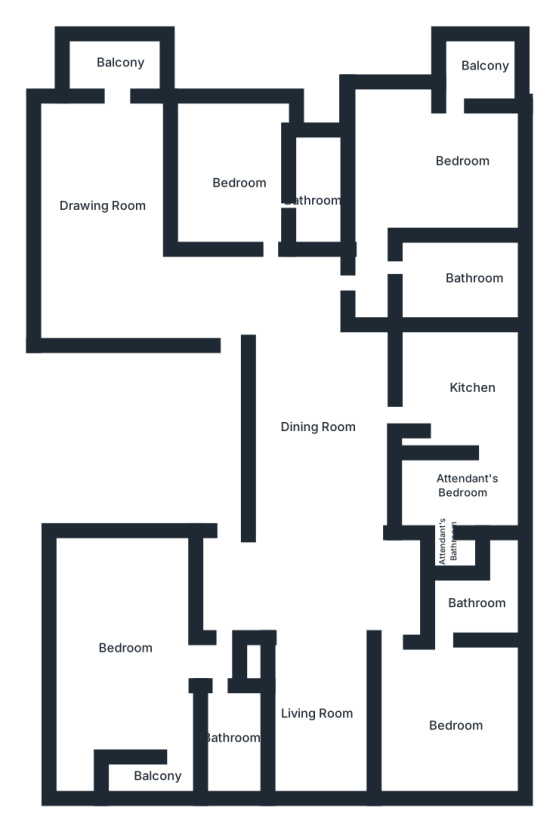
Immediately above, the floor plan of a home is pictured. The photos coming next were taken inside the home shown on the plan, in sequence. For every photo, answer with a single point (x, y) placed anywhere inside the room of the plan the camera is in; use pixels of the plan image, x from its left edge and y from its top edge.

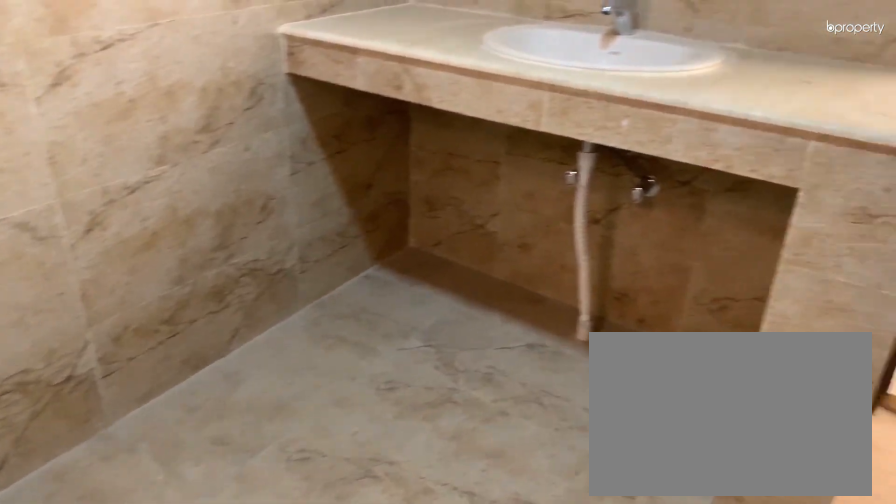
(450, 266)
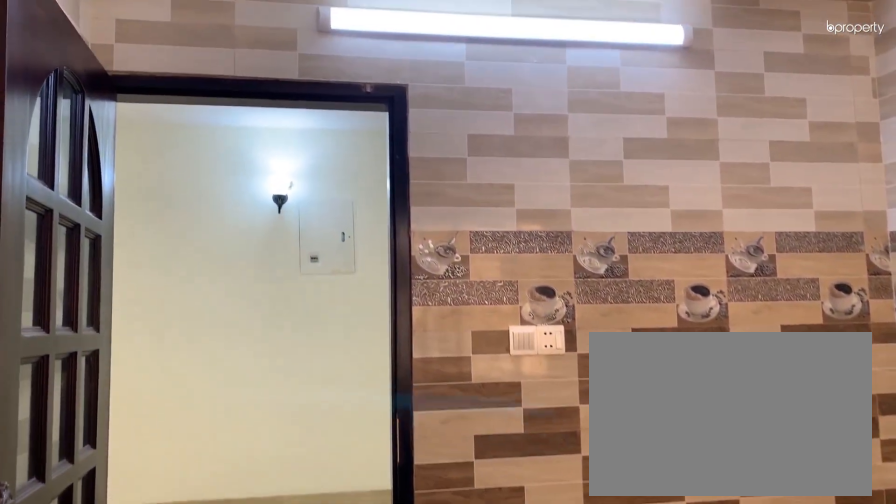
(436, 409)
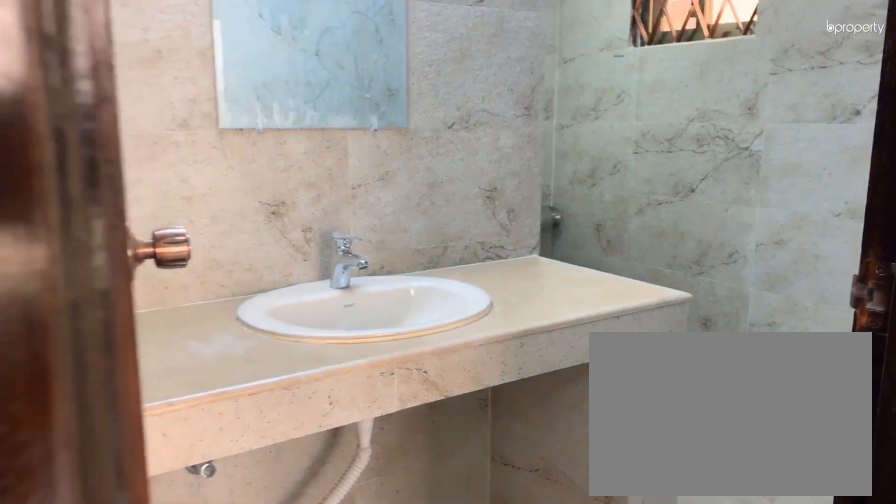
(475, 603)
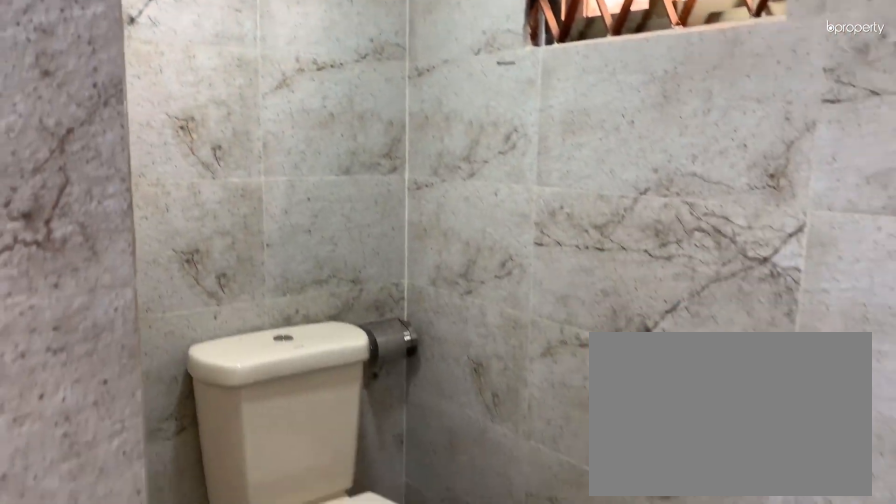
(474, 602)
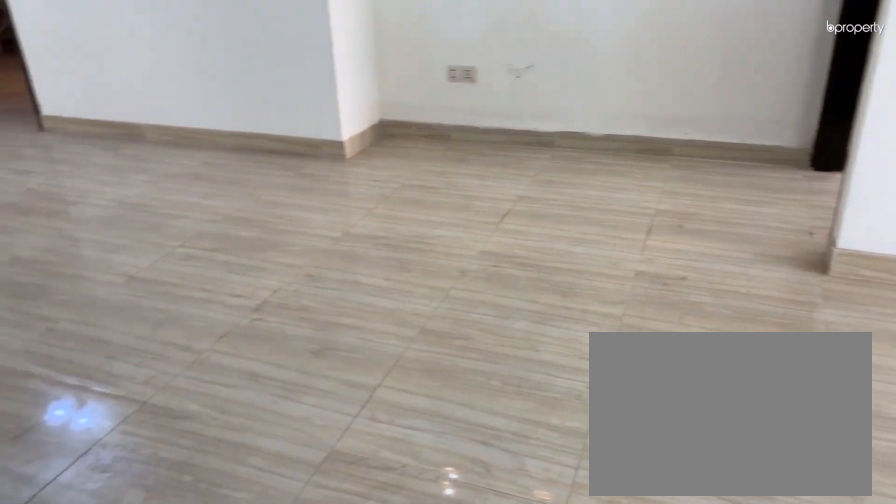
(311, 720)
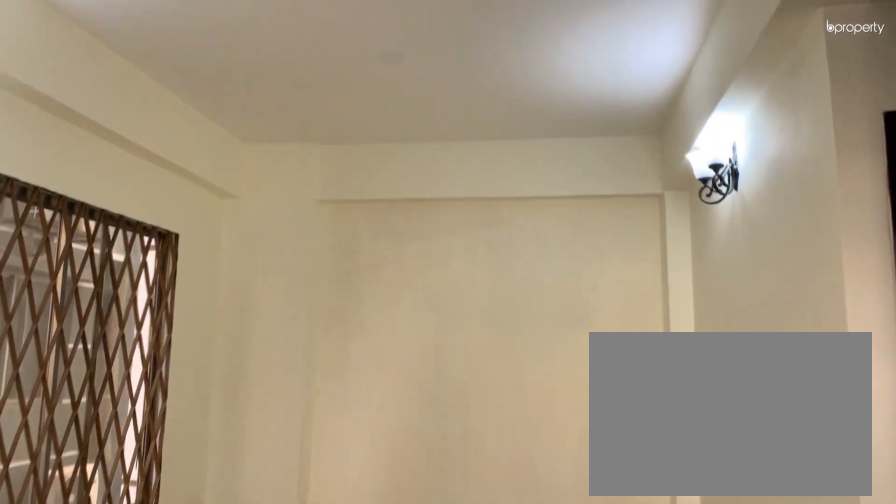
(119, 655)
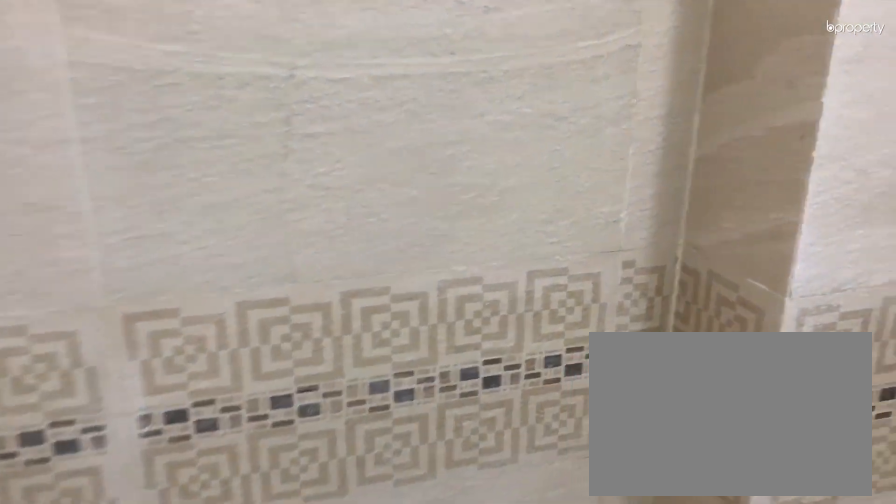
(233, 740)
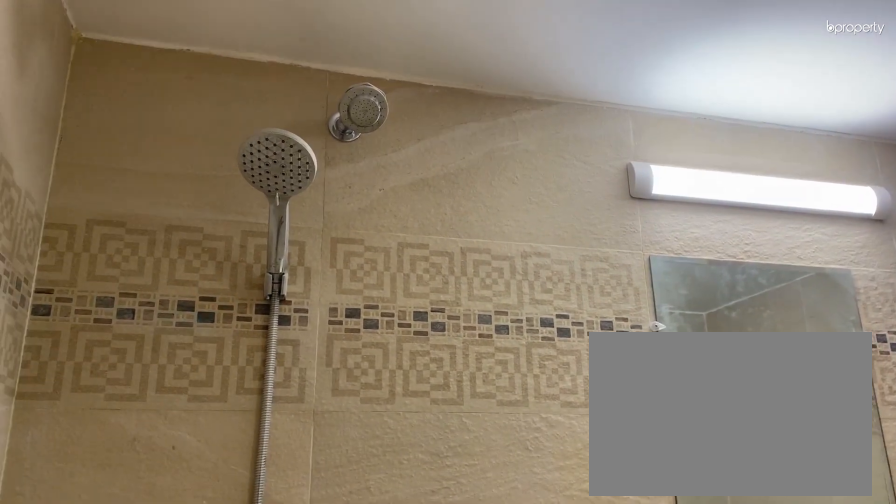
(233, 740)
